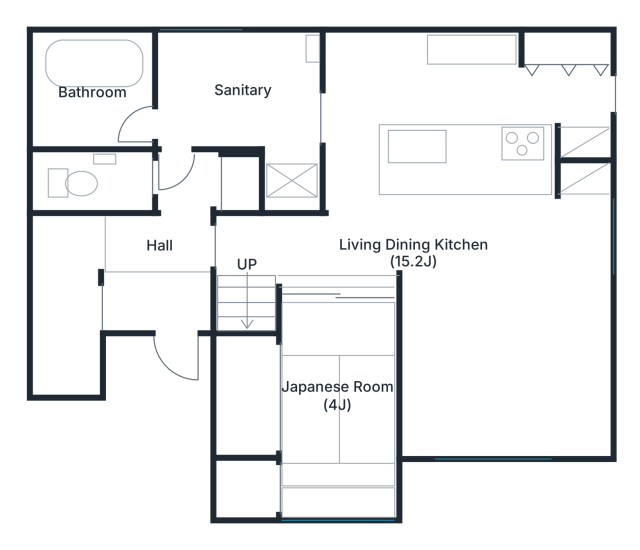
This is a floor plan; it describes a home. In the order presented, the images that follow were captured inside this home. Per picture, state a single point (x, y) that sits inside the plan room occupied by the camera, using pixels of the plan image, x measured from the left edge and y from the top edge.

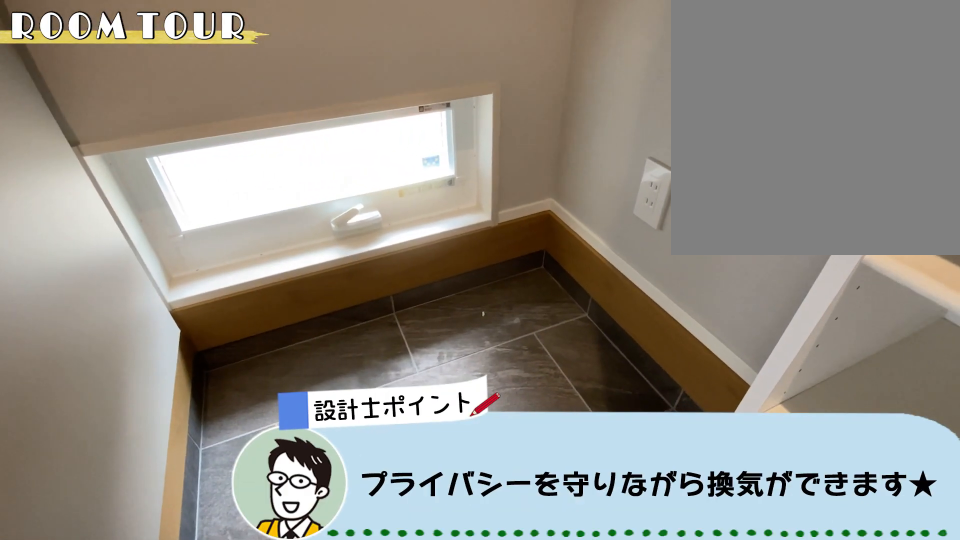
(154, 272)
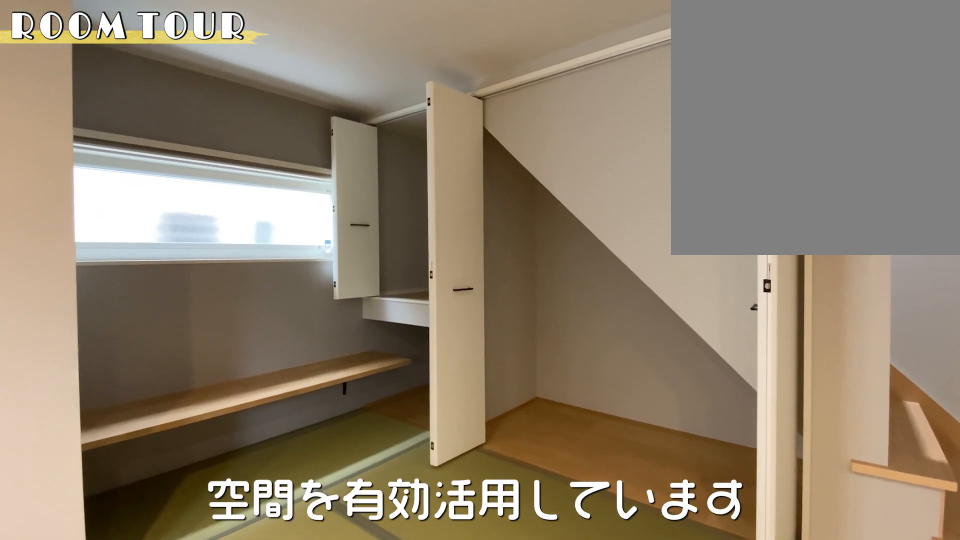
(338, 412)
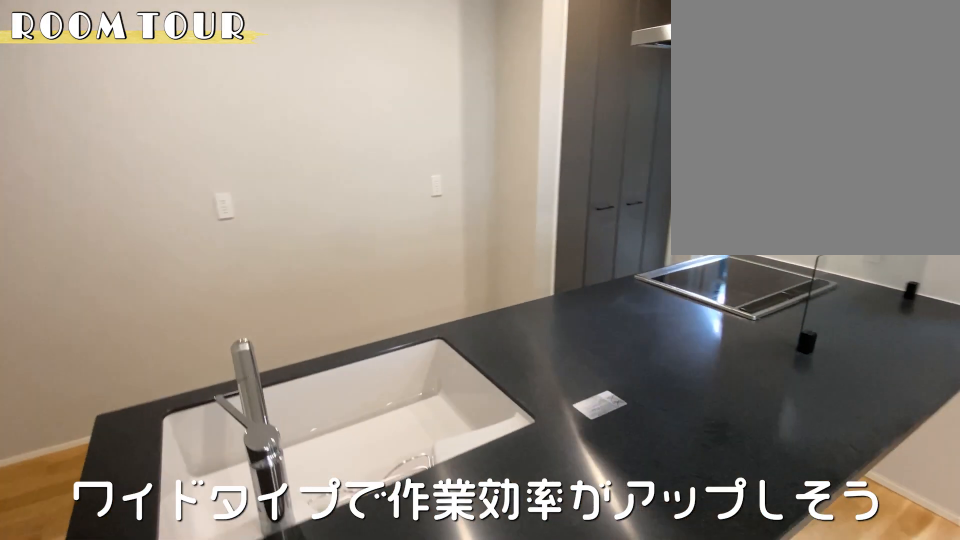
(477, 96)
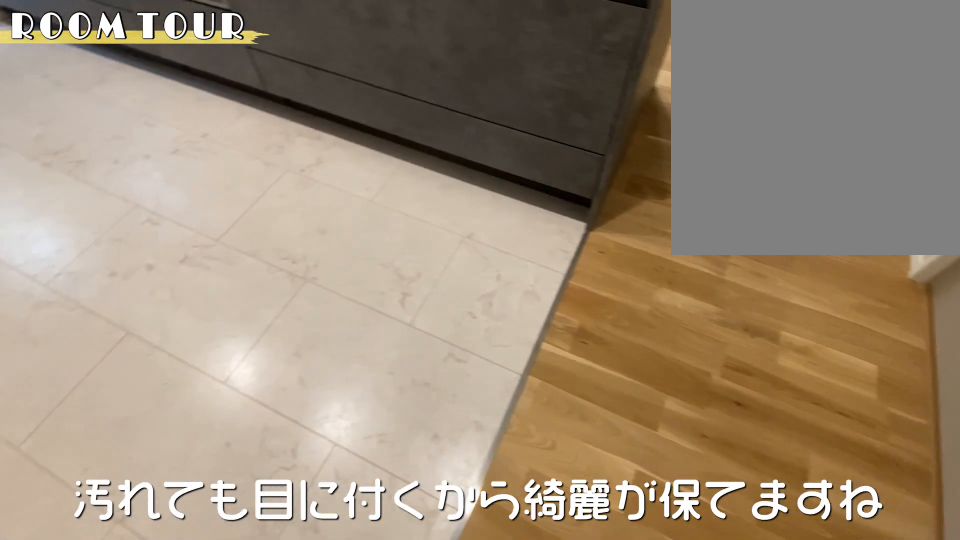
(476, 96)
